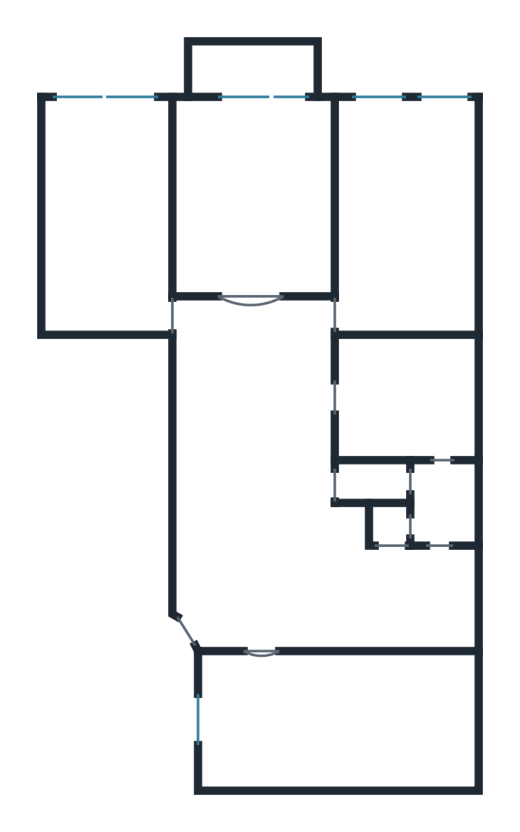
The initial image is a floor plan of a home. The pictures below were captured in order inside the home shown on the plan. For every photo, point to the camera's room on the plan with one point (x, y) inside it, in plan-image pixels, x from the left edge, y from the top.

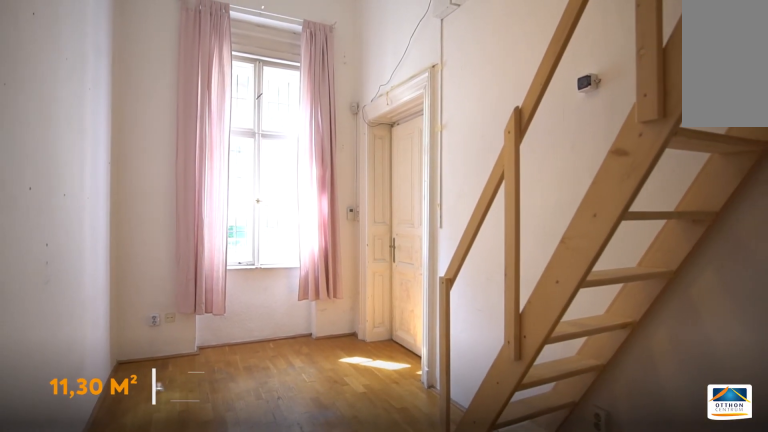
(321, 726)
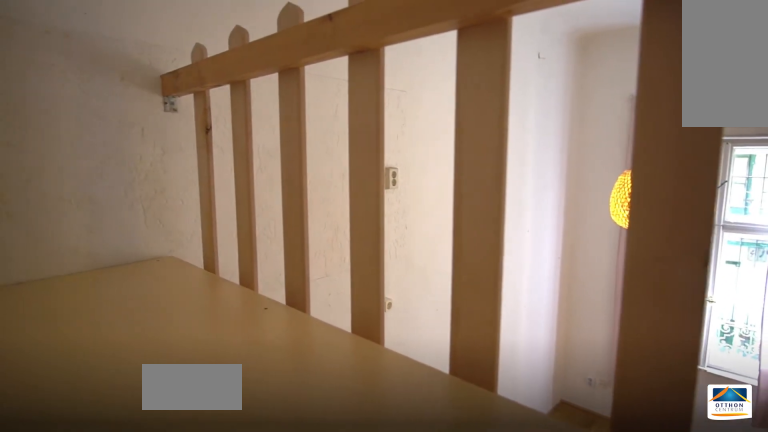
(439, 715)
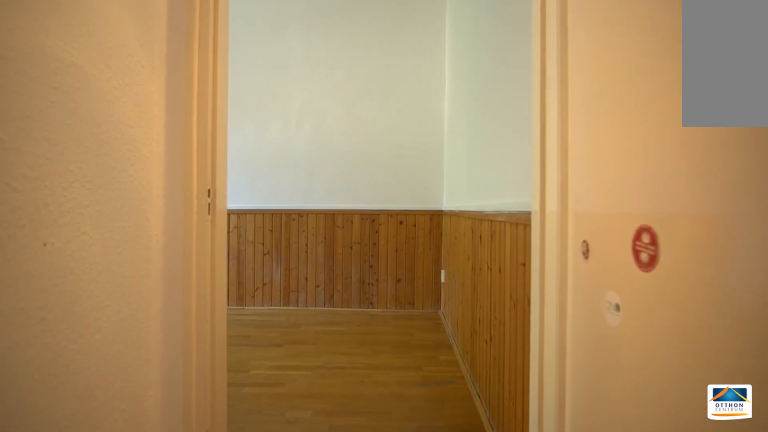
(419, 226)
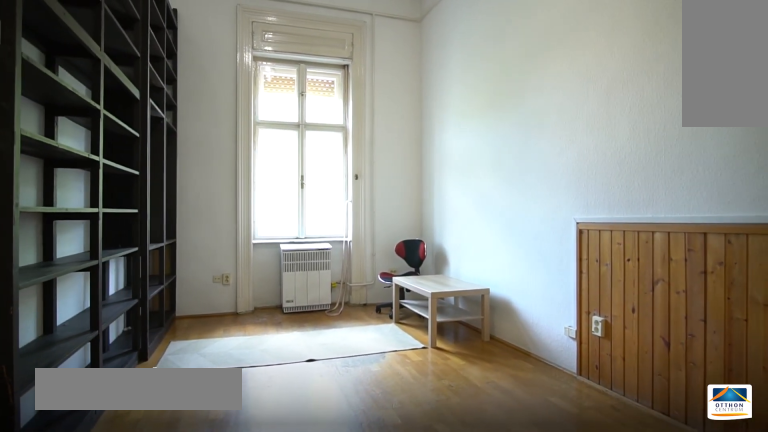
(419, 223)
